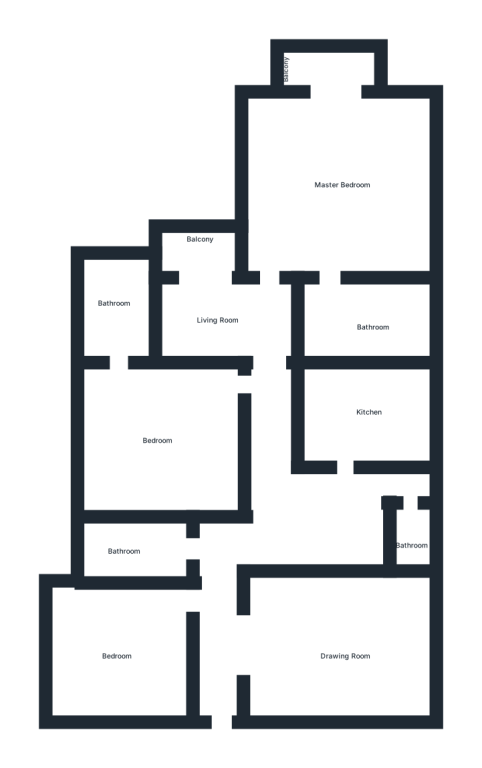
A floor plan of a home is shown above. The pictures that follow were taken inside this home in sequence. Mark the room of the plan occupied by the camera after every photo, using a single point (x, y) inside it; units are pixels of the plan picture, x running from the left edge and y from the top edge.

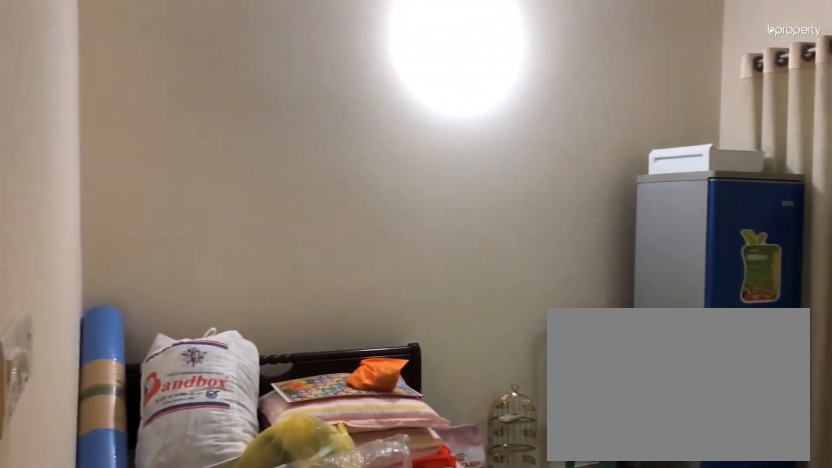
(142, 431)
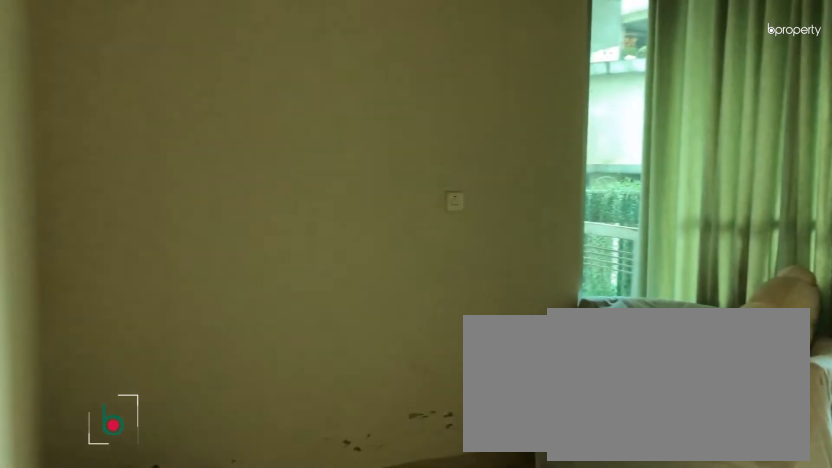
(208, 312)
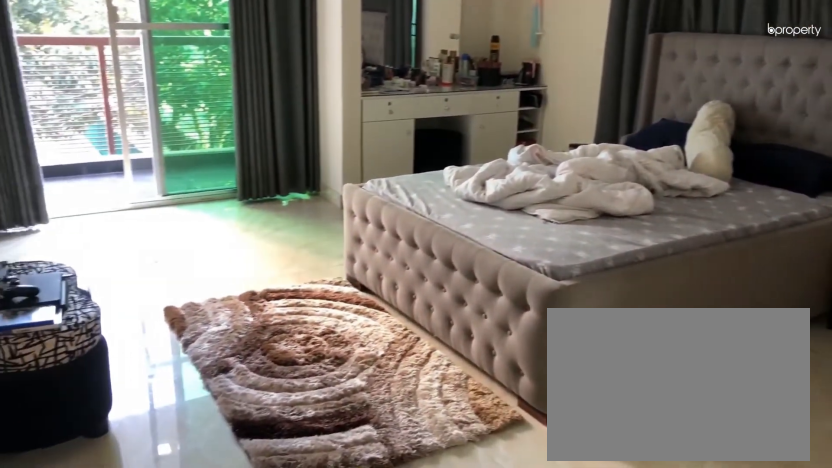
(339, 181)
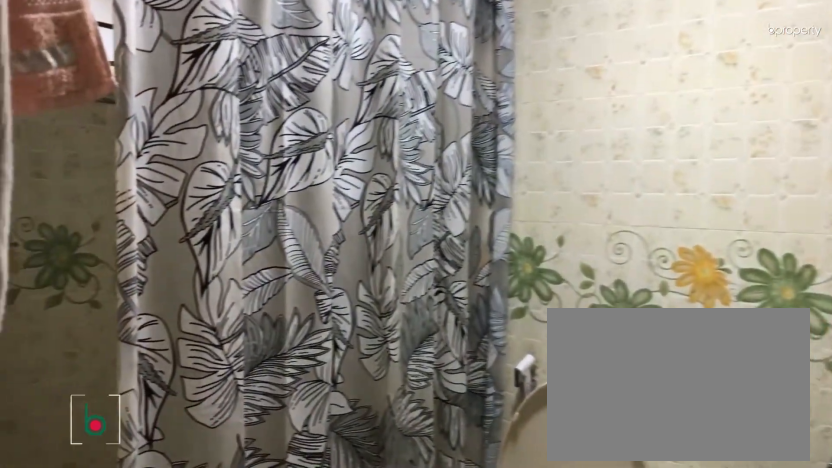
(369, 319)
